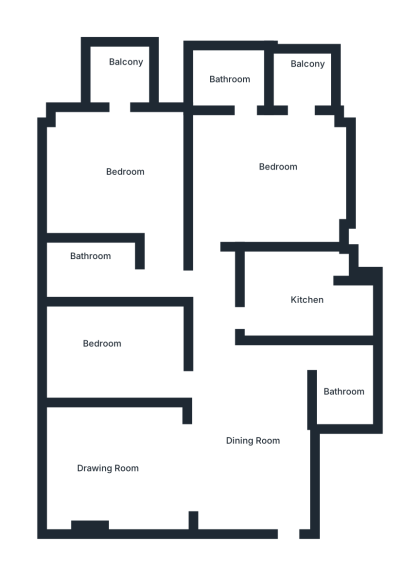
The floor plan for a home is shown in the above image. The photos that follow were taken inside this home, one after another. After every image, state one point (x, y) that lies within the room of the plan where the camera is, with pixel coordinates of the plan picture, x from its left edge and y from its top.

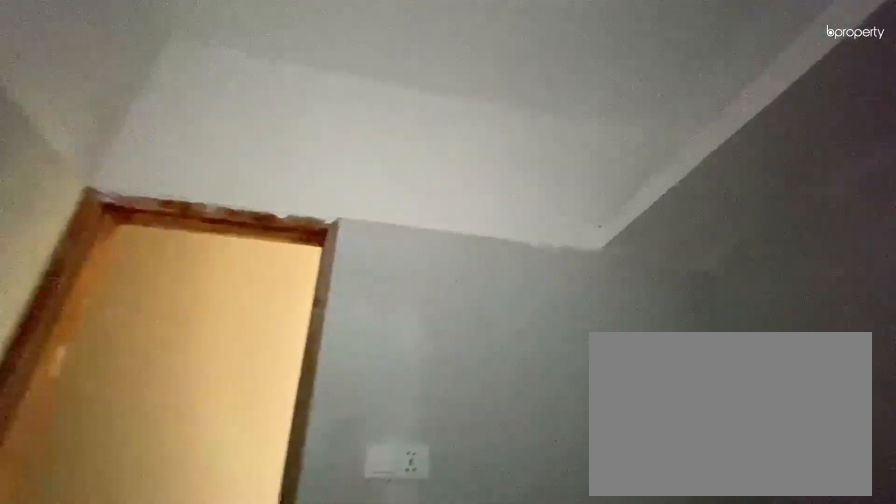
(292, 301)
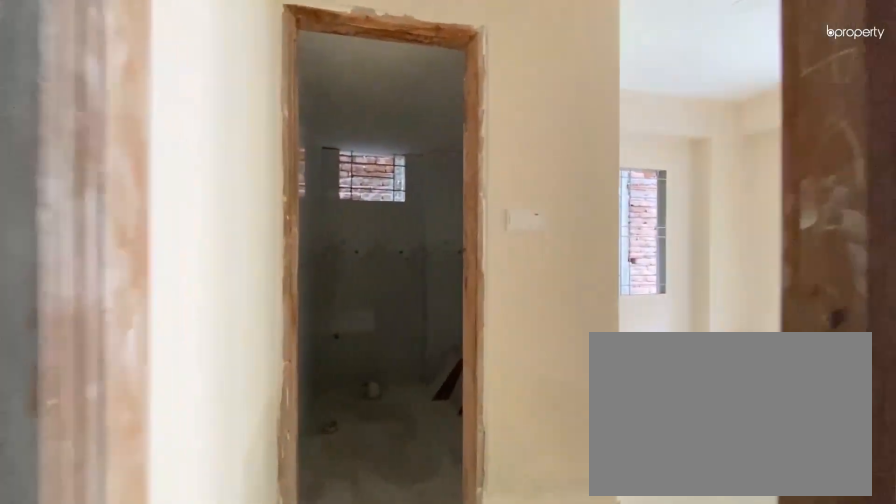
(167, 259)
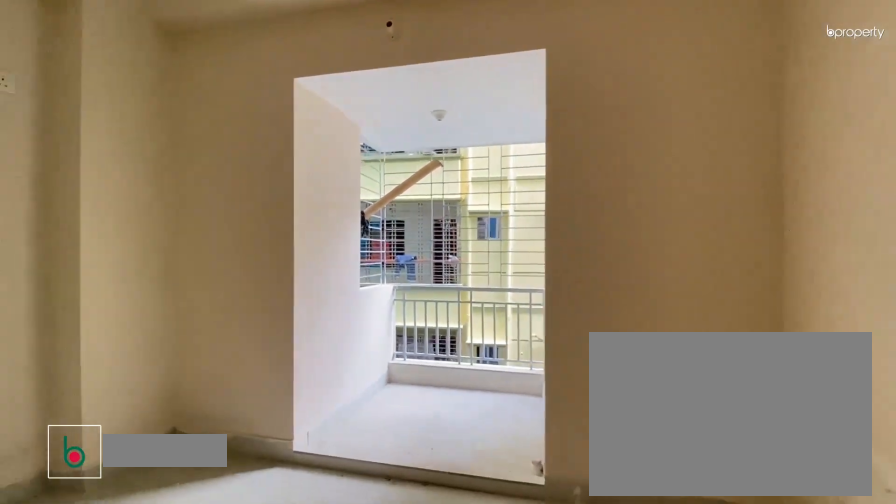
(117, 161)
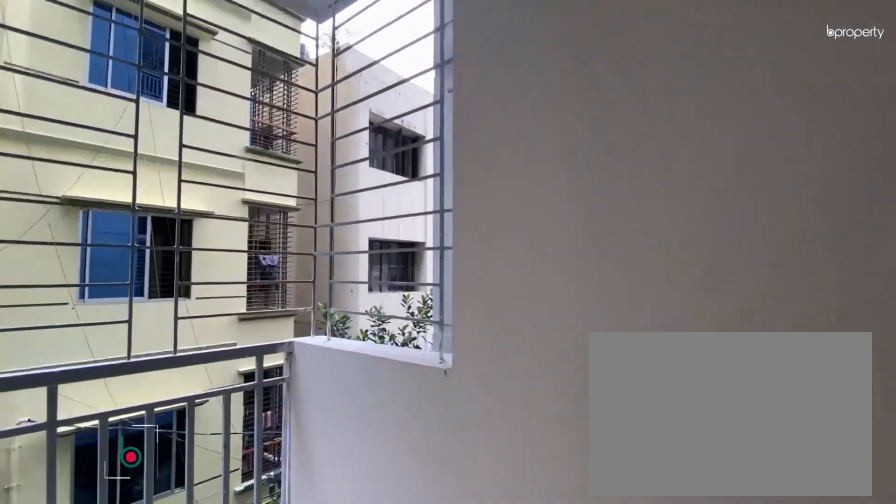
(119, 74)
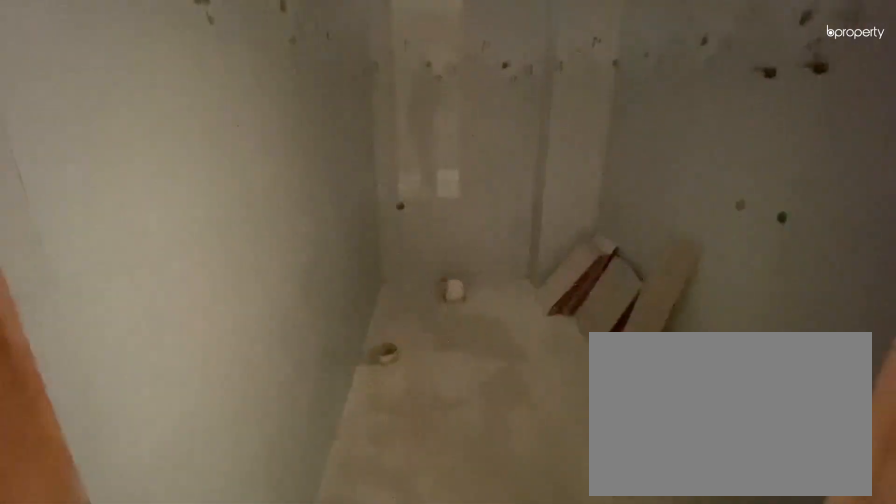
(97, 270)
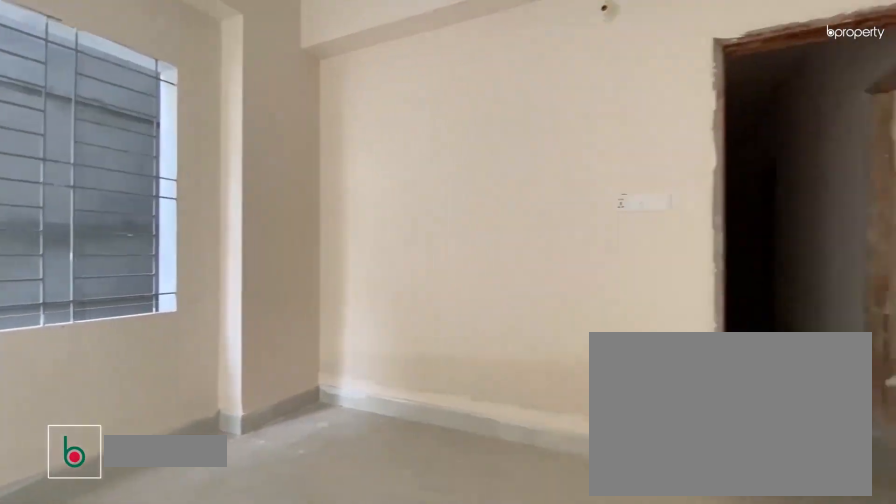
(256, 178)
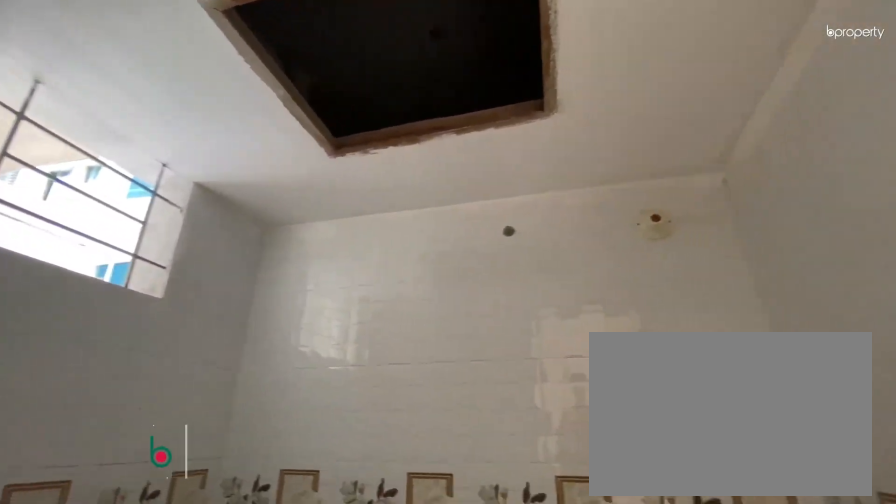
(234, 81)
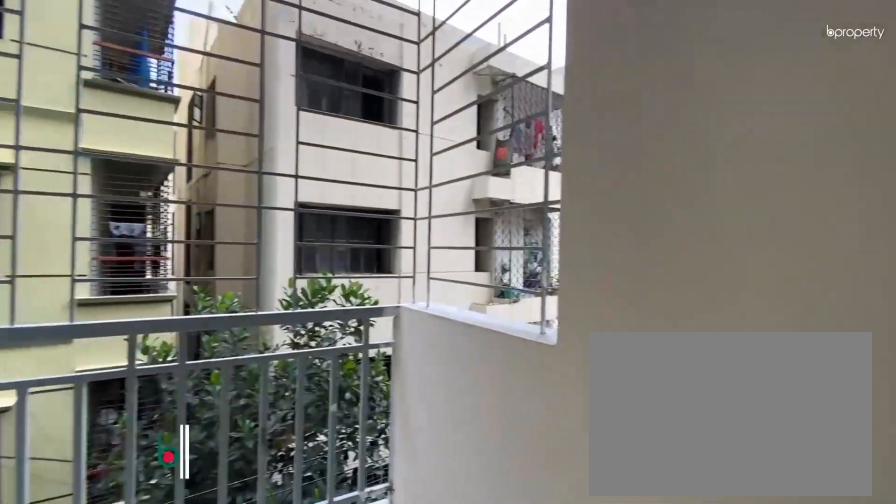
(300, 78)
